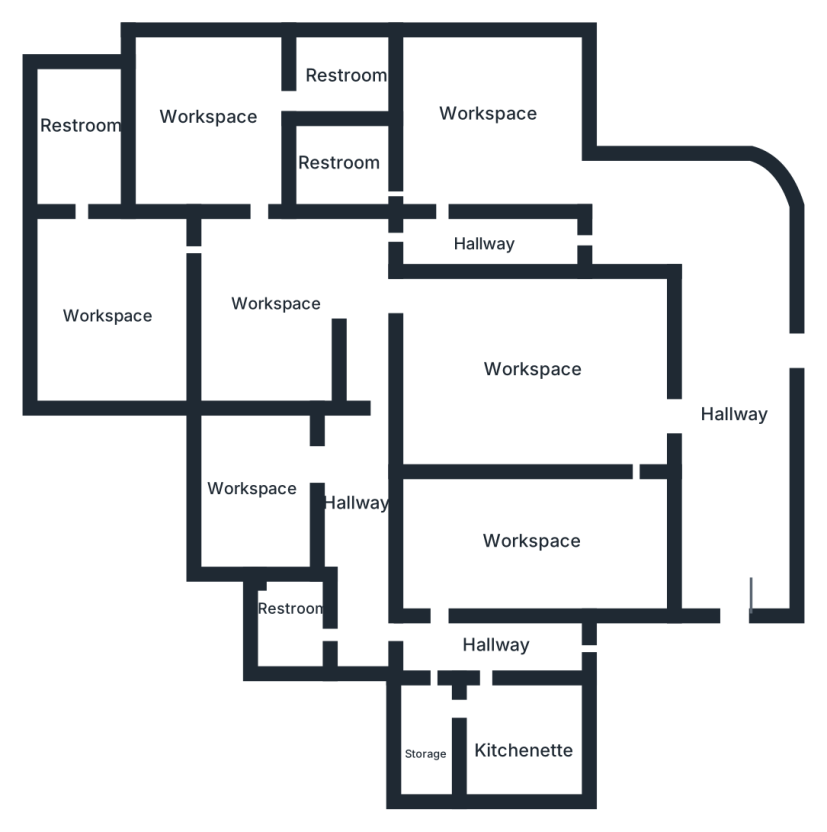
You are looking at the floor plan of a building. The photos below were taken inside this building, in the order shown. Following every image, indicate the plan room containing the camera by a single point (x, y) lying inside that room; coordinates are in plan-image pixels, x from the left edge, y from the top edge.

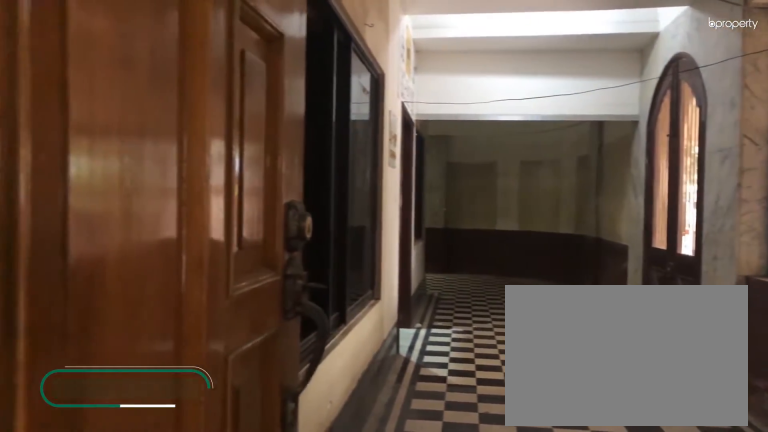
(731, 438)
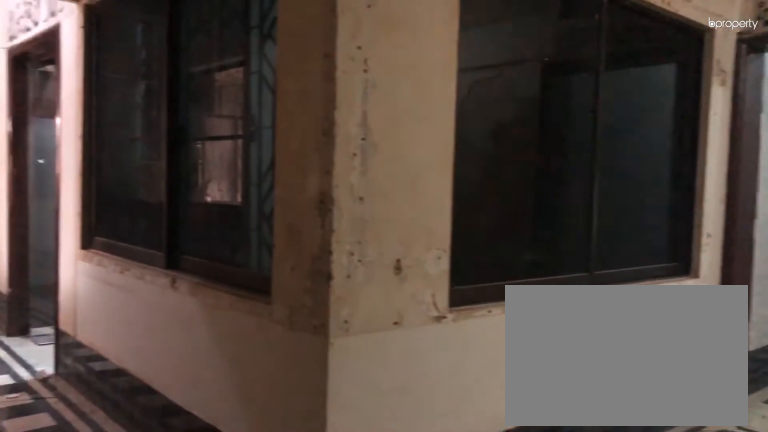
(712, 233)
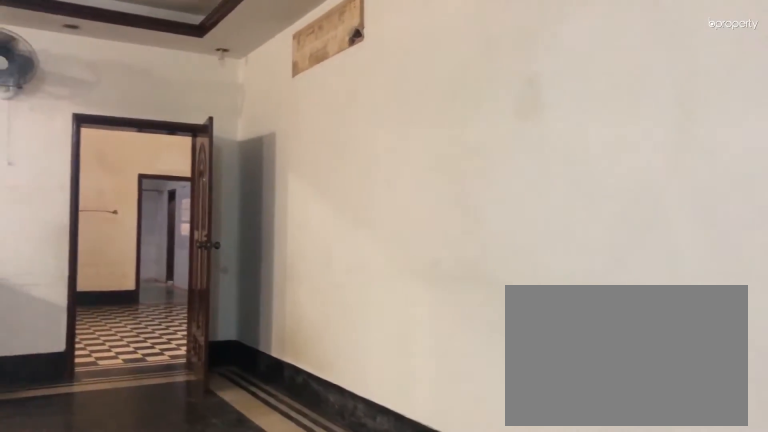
(527, 367)
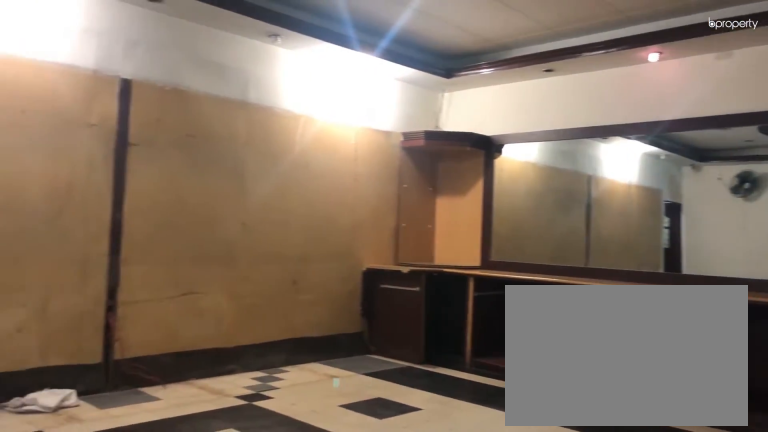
(527, 367)
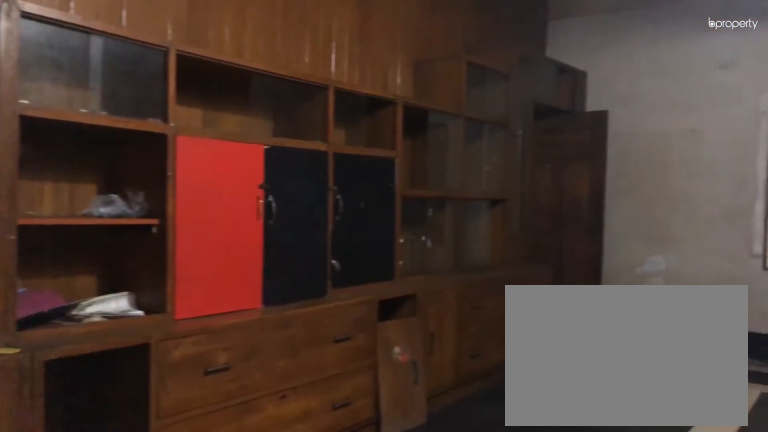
(540, 544)
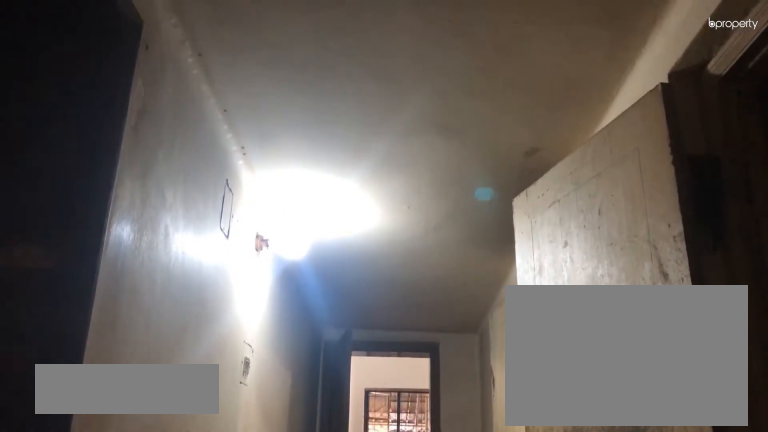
(493, 642)
